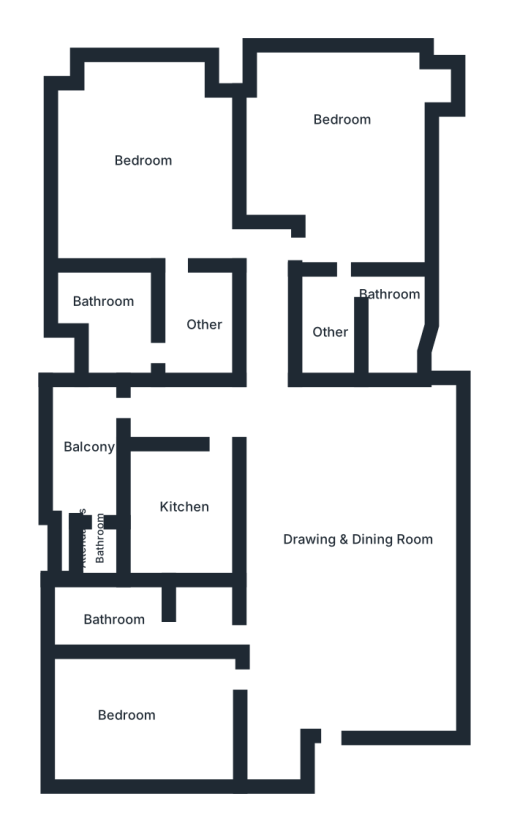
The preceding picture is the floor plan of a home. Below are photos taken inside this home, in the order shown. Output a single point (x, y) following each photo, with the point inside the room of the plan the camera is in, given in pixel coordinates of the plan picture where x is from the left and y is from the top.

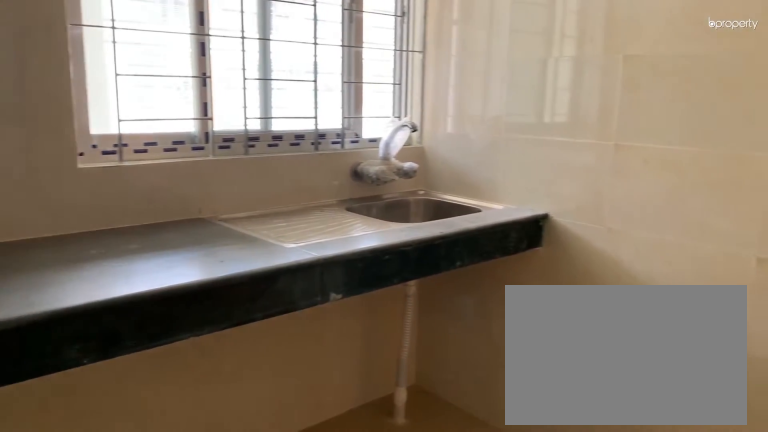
(183, 517)
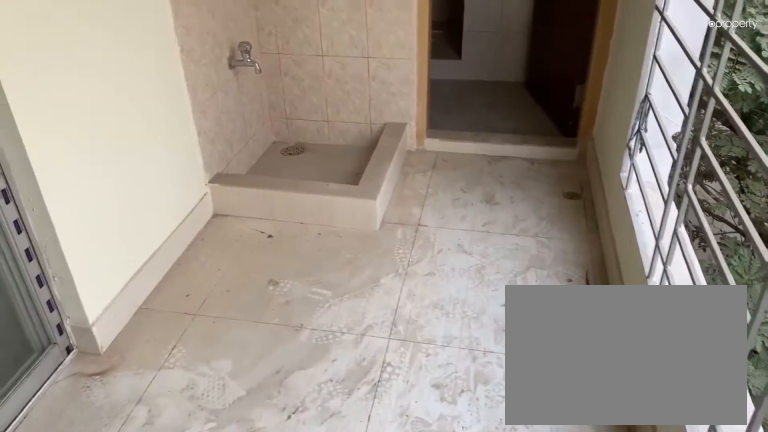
(85, 448)
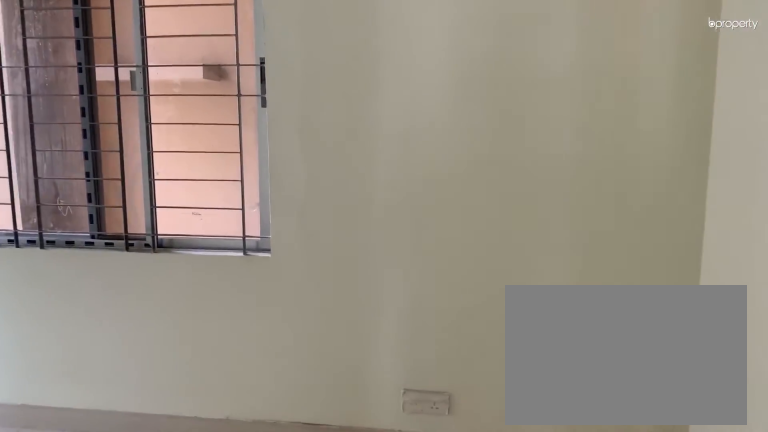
(345, 158)
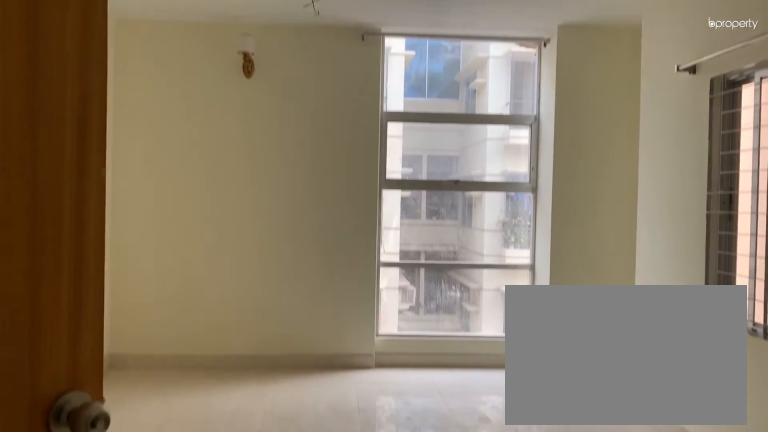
(345, 158)
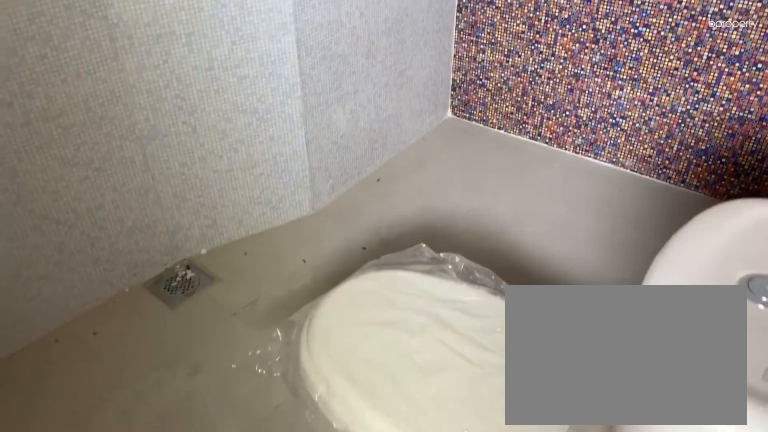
(399, 306)
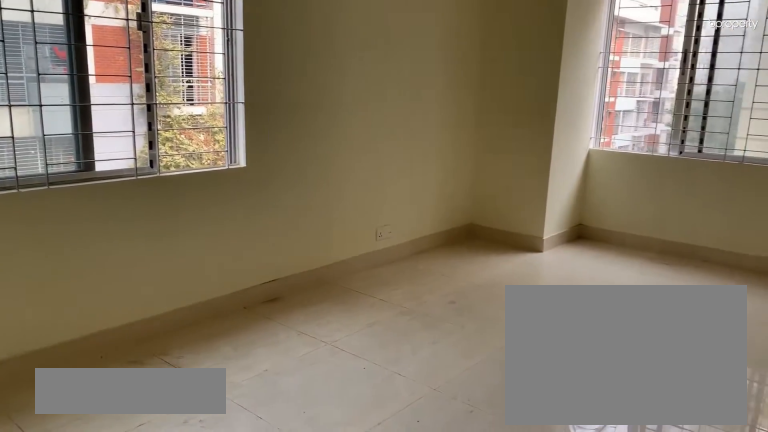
(161, 177)
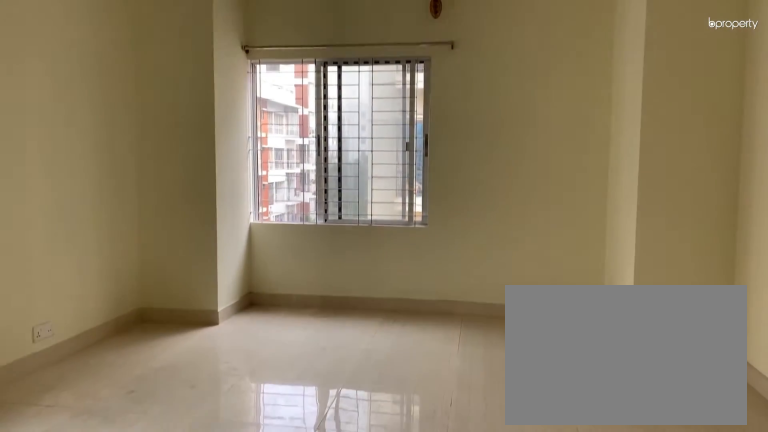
(161, 177)
